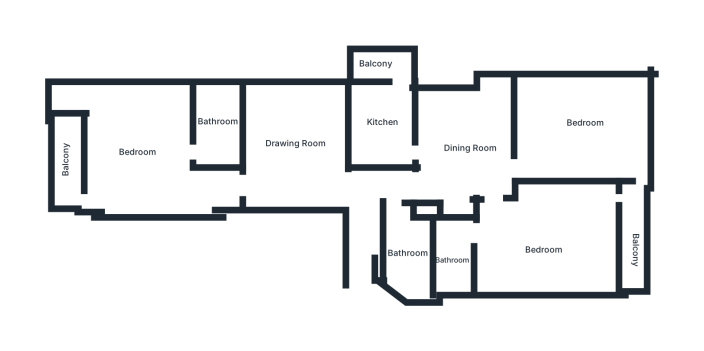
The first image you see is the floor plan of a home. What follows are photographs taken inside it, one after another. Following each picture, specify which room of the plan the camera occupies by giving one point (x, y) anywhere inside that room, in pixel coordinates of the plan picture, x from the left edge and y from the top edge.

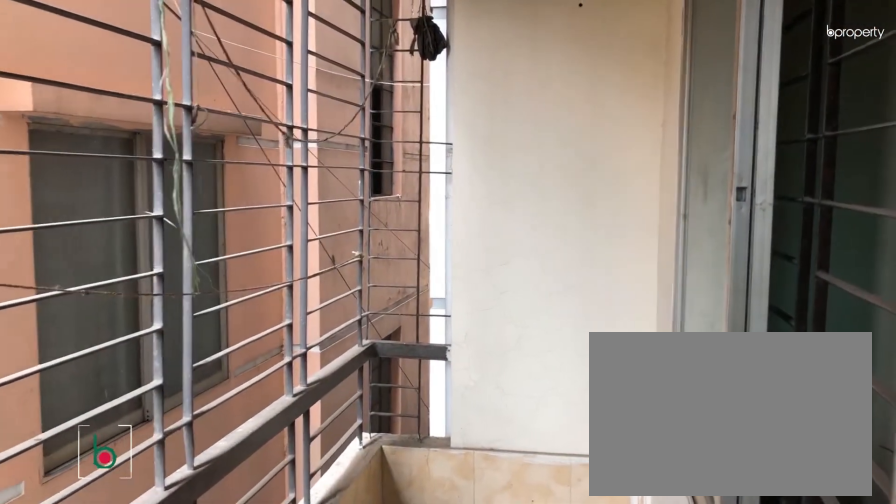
(634, 239)
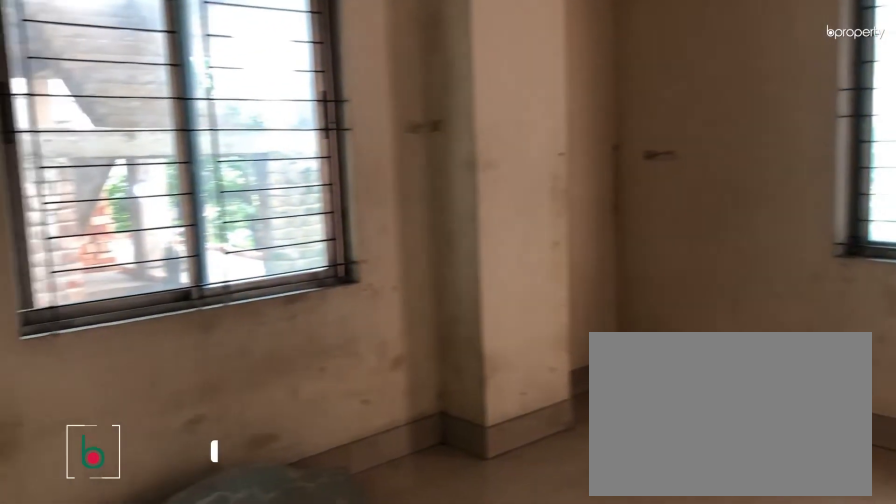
(584, 129)
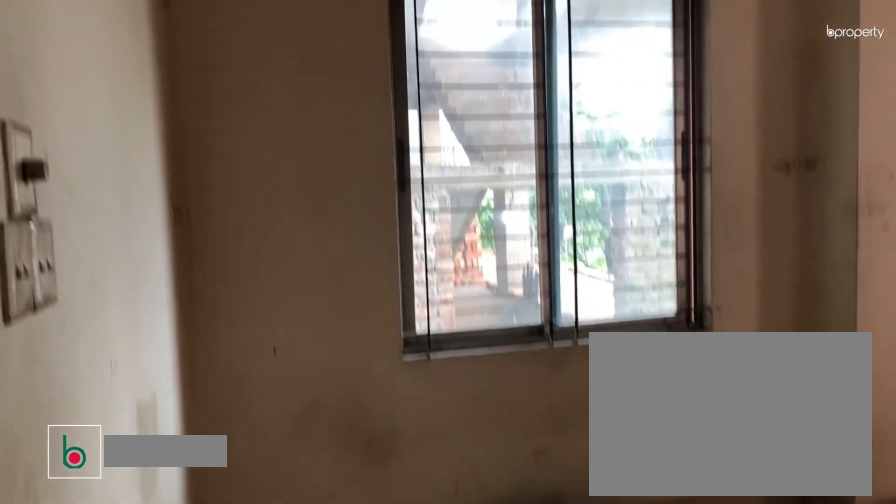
(584, 129)
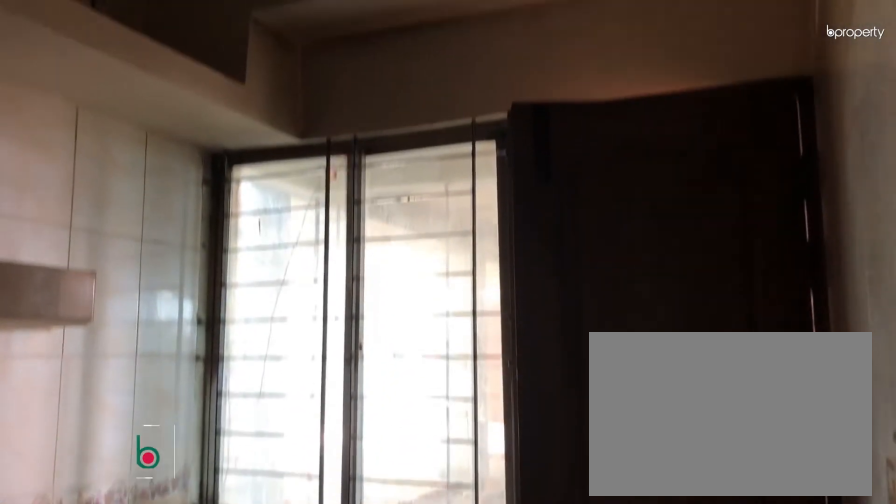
(379, 129)
